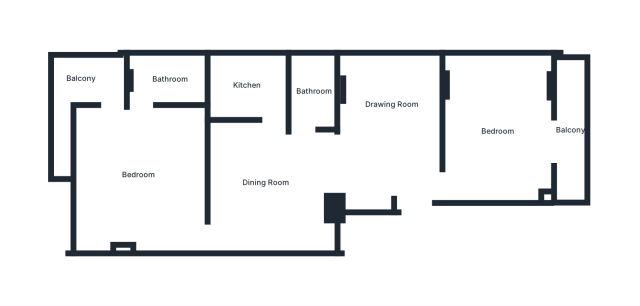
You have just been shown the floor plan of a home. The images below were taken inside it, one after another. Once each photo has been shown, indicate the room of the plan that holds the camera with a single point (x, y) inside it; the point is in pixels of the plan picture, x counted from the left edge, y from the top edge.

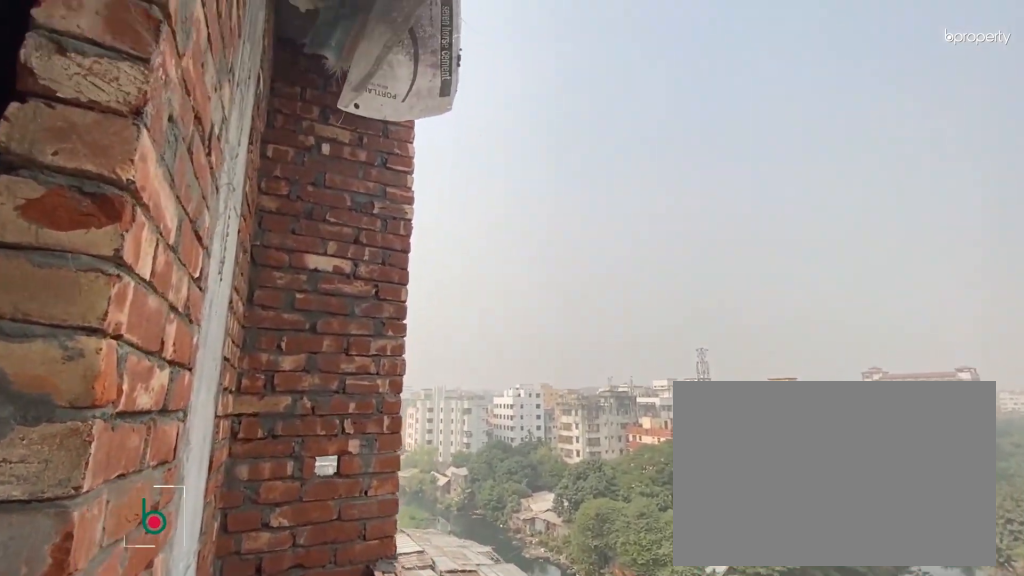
(573, 130)
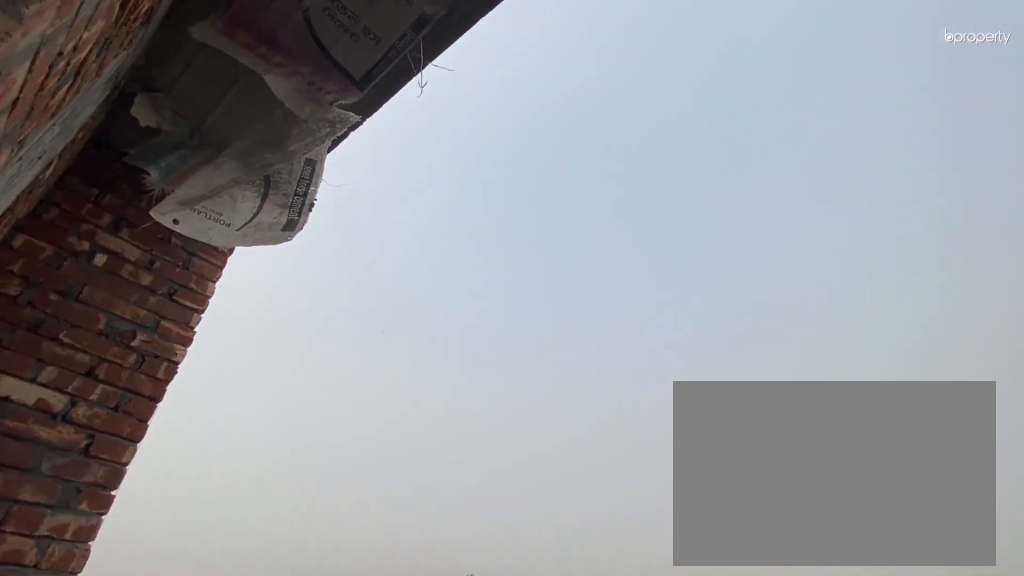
(573, 130)
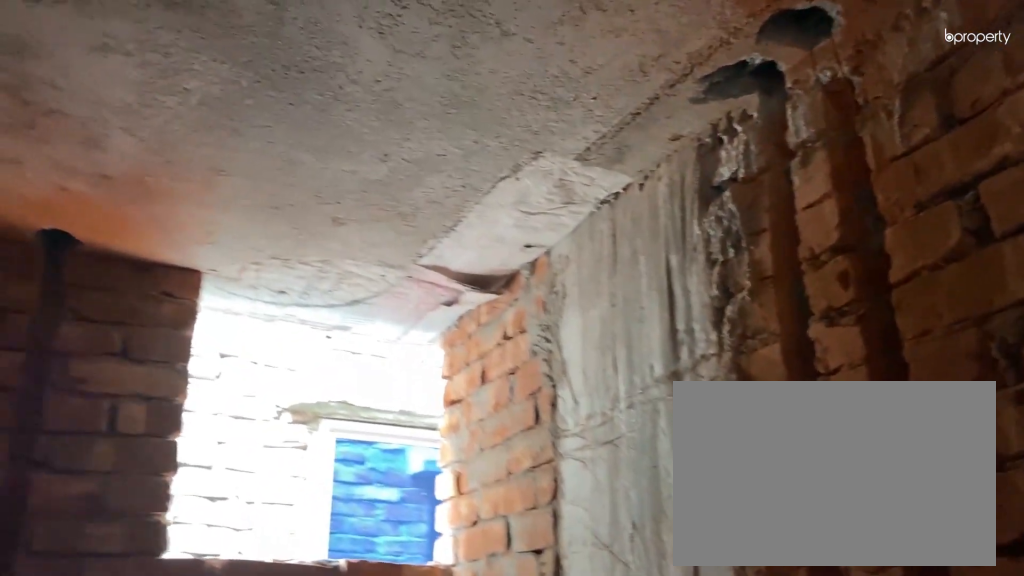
(315, 92)
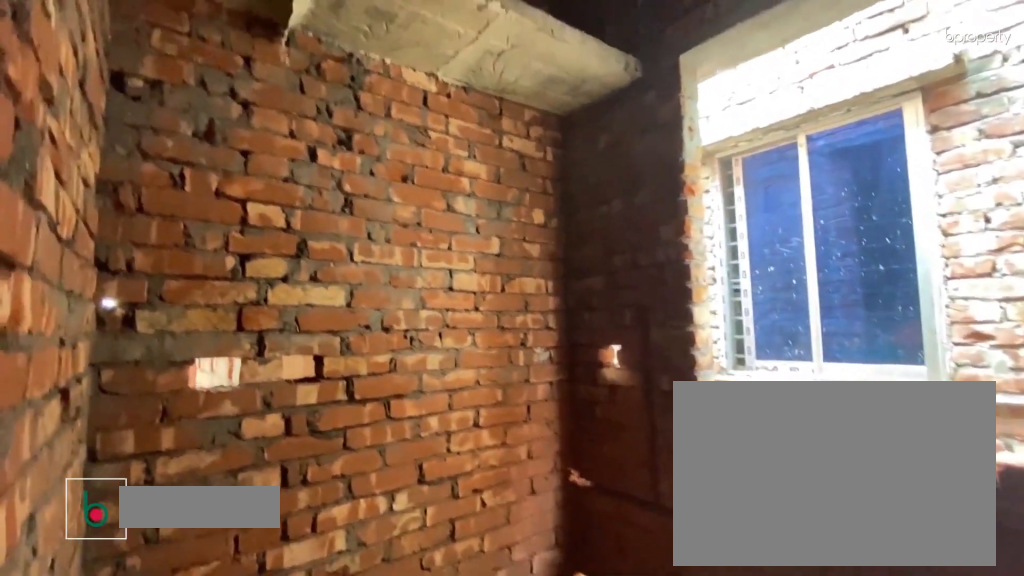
(247, 85)
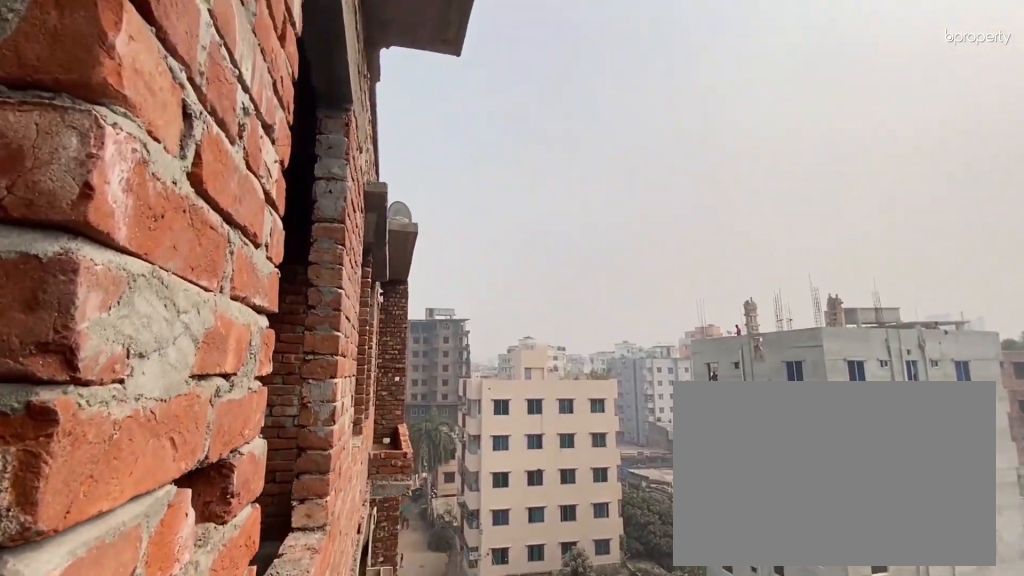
(80, 78)
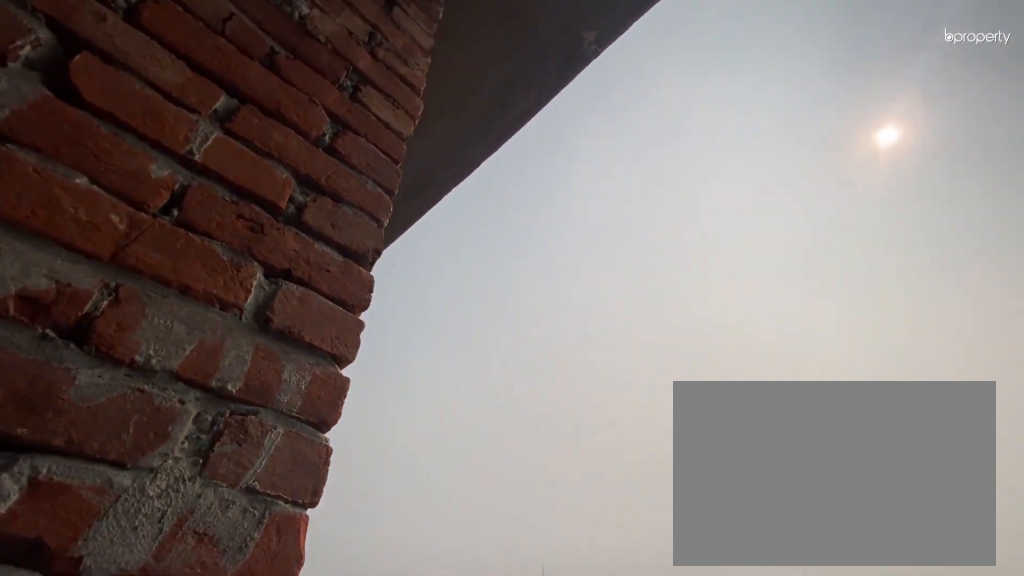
(80, 78)
